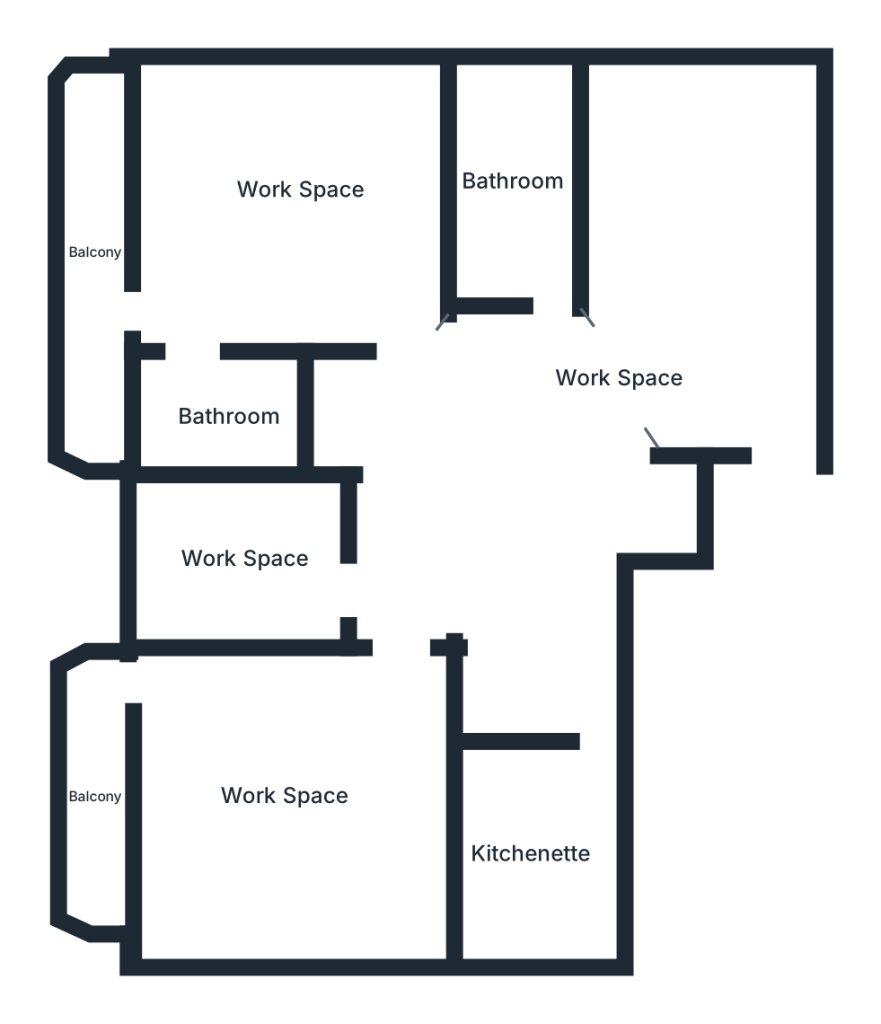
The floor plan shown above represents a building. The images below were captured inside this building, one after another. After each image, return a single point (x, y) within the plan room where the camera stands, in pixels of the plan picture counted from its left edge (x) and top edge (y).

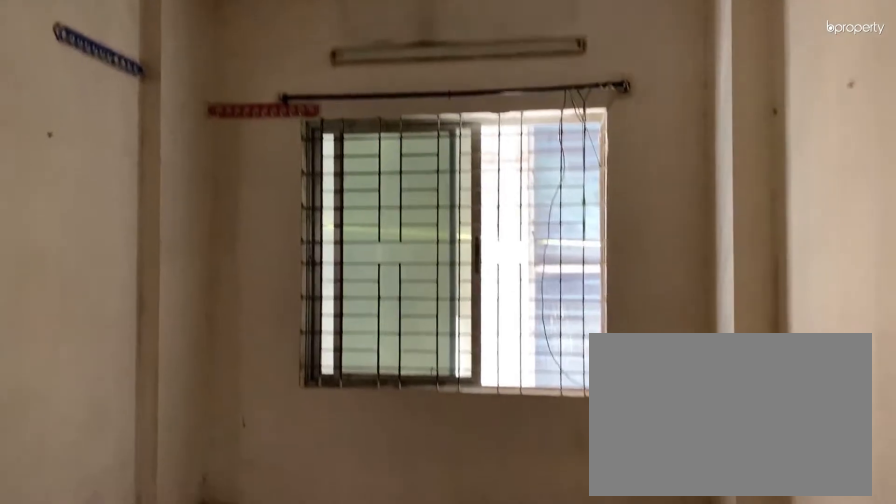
(628, 376)
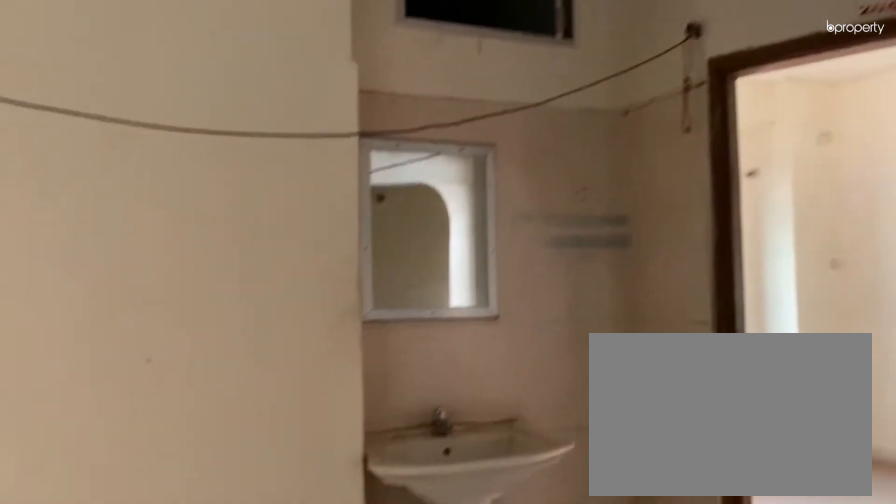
(627, 376)
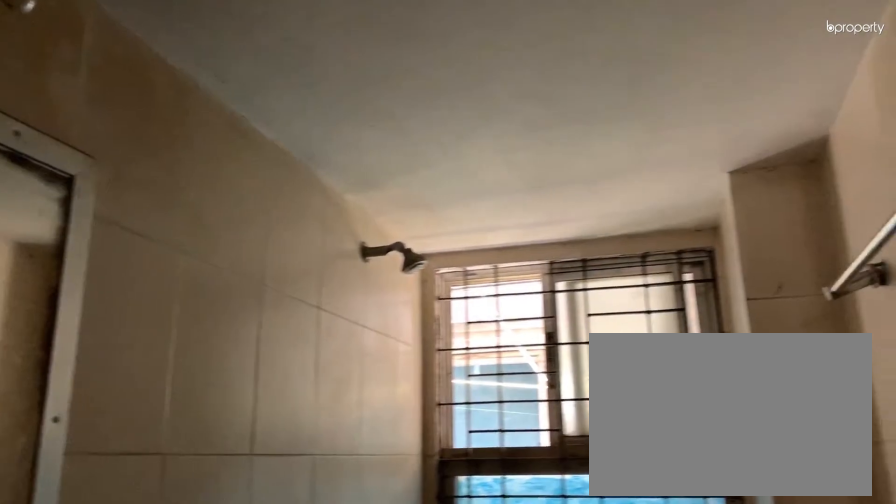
(512, 182)
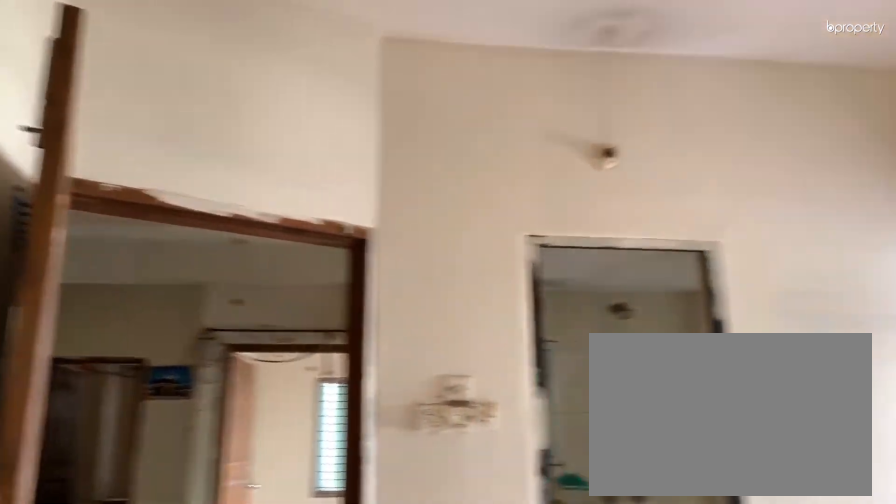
(297, 189)
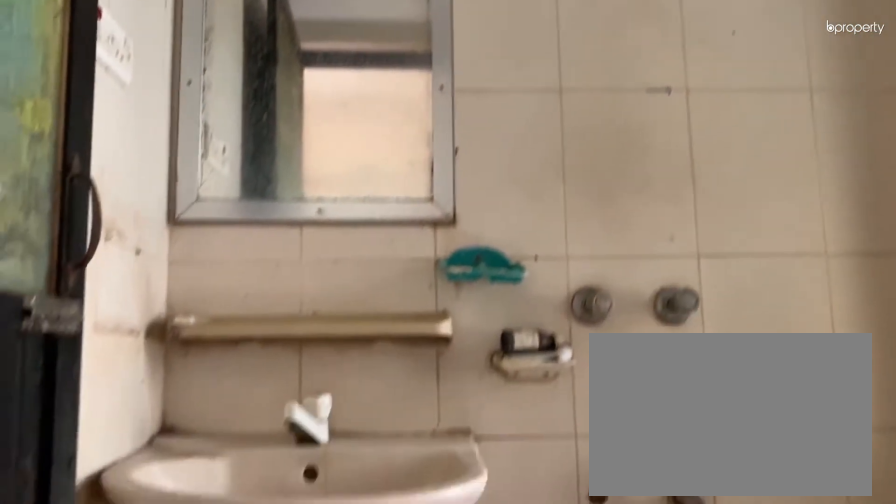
(230, 416)
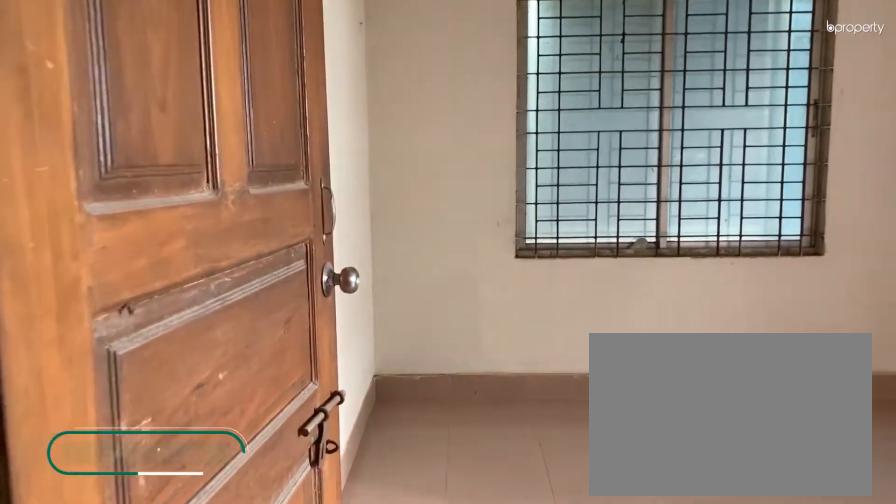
(284, 793)
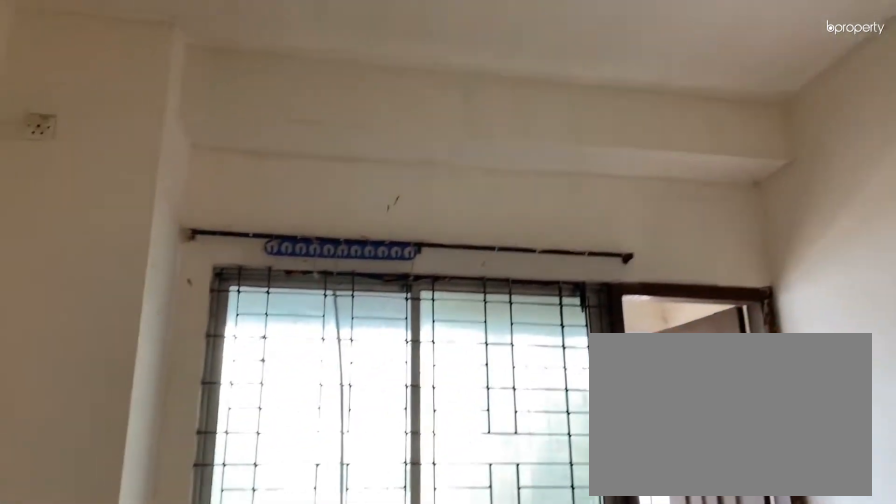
(285, 793)
